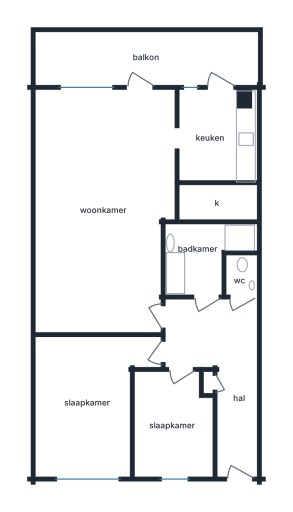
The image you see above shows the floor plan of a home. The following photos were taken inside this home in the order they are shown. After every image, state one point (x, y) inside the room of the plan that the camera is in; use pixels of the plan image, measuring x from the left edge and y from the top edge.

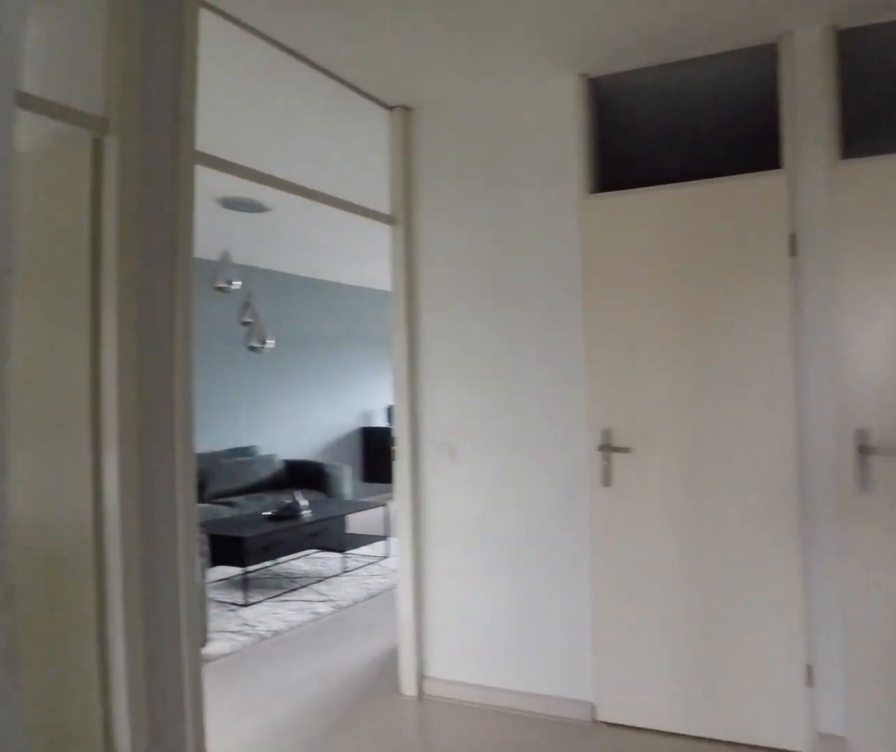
(219, 367)
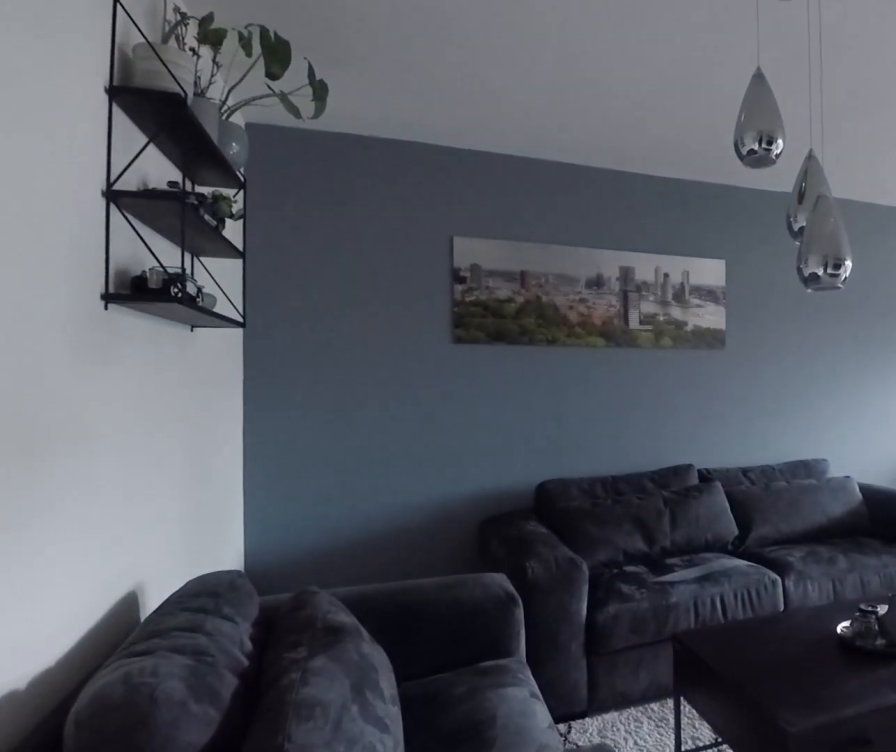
(103, 207)
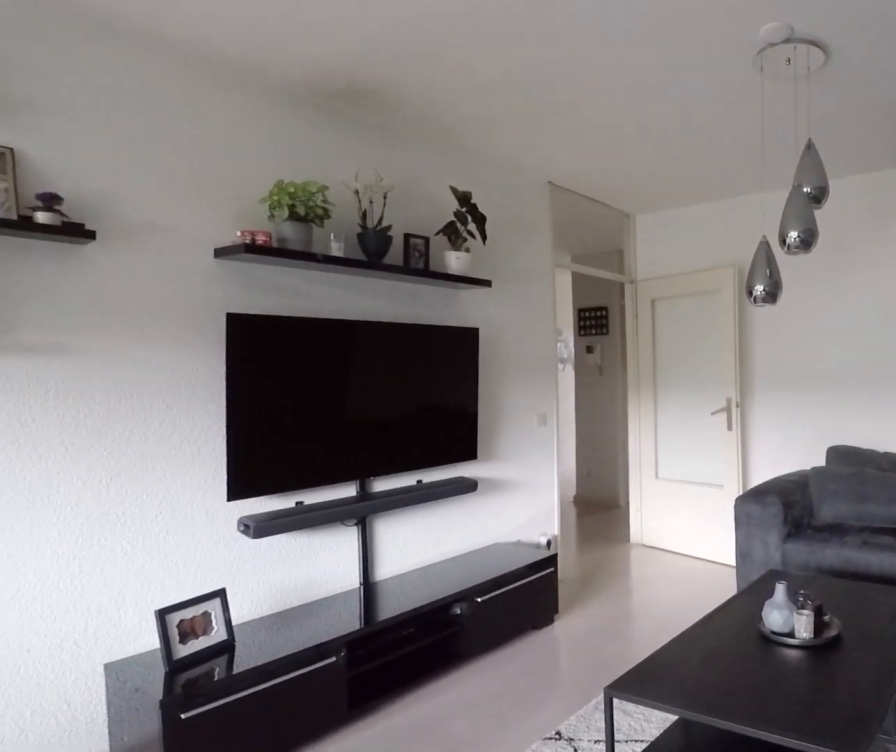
(103, 207)
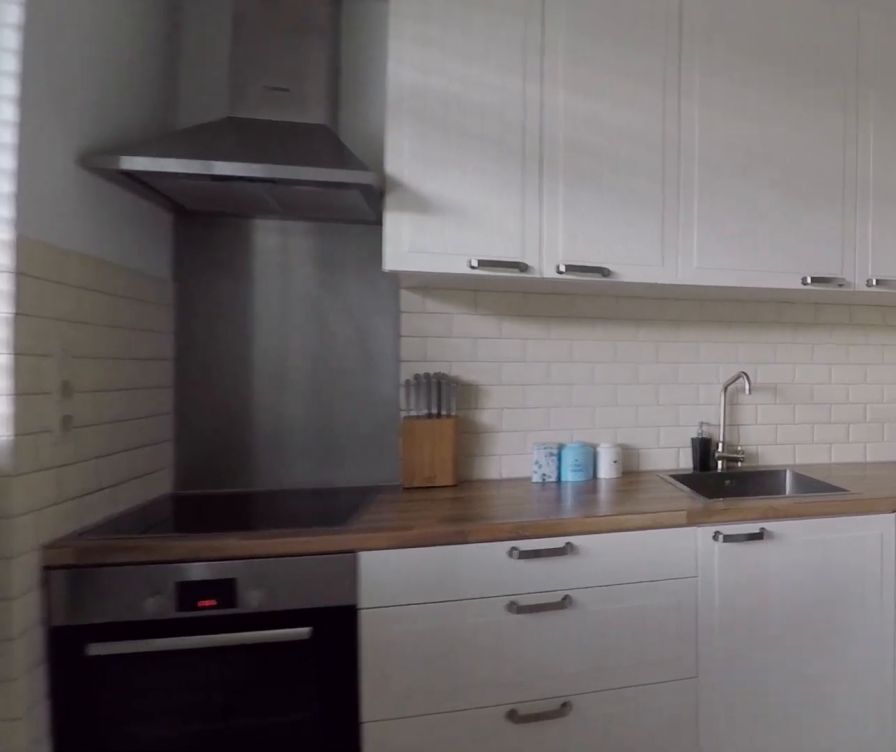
(215, 136)
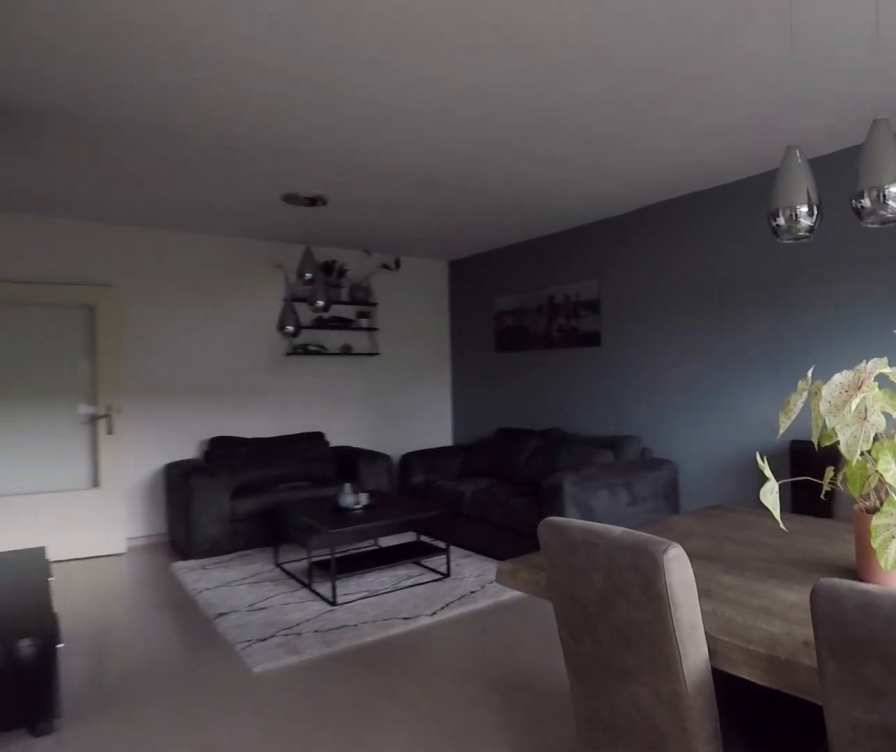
(103, 207)
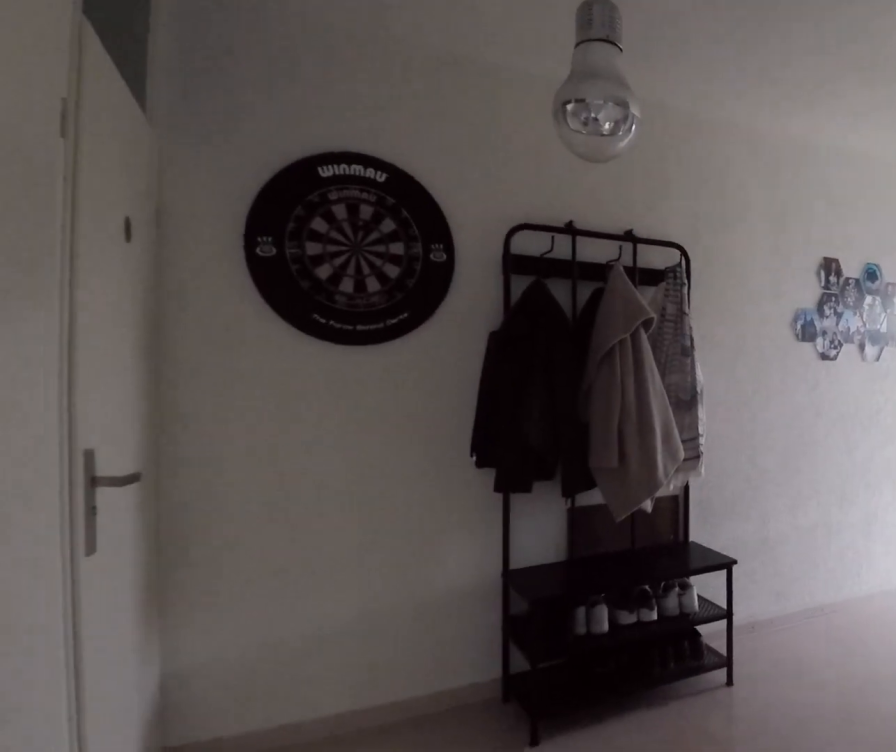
(220, 368)
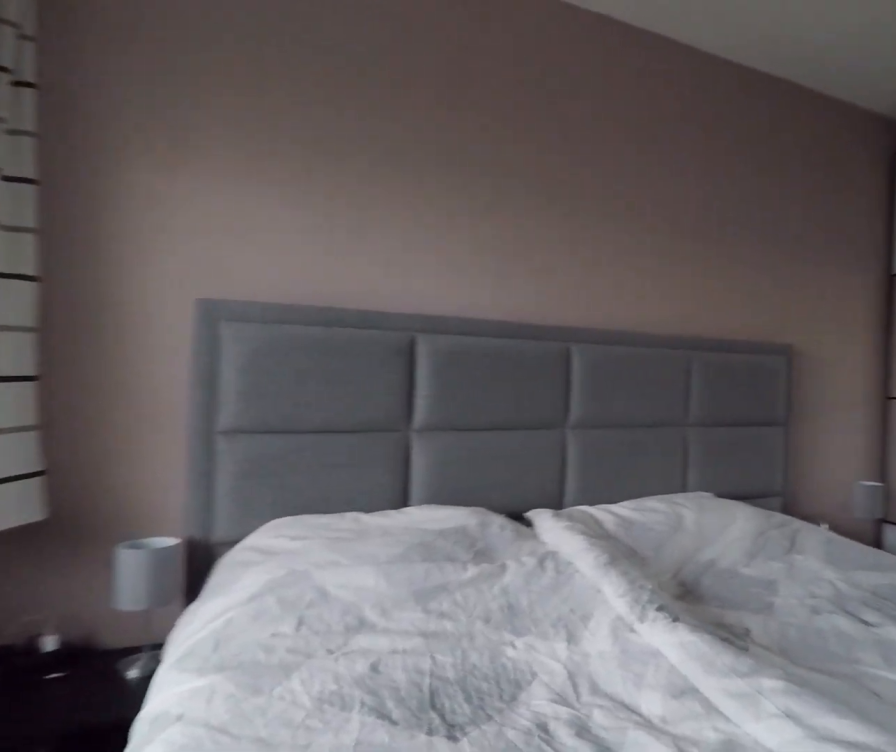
(88, 404)
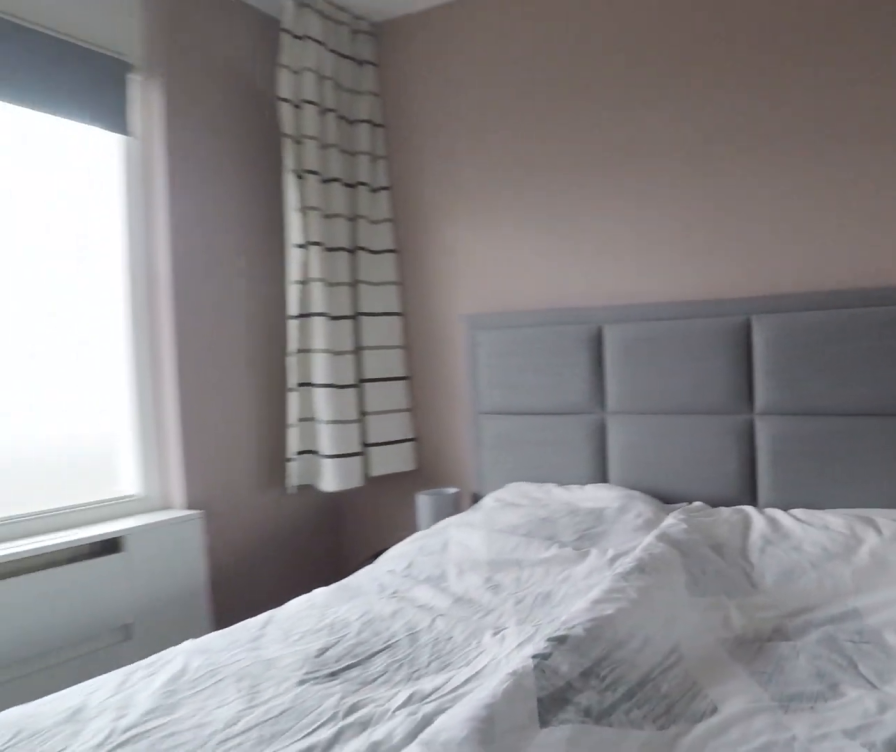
(88, 404)
